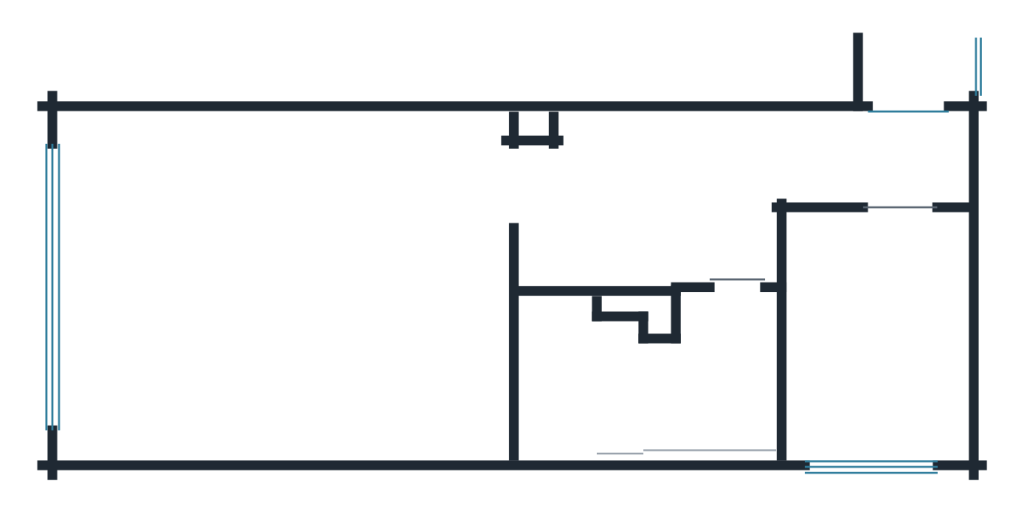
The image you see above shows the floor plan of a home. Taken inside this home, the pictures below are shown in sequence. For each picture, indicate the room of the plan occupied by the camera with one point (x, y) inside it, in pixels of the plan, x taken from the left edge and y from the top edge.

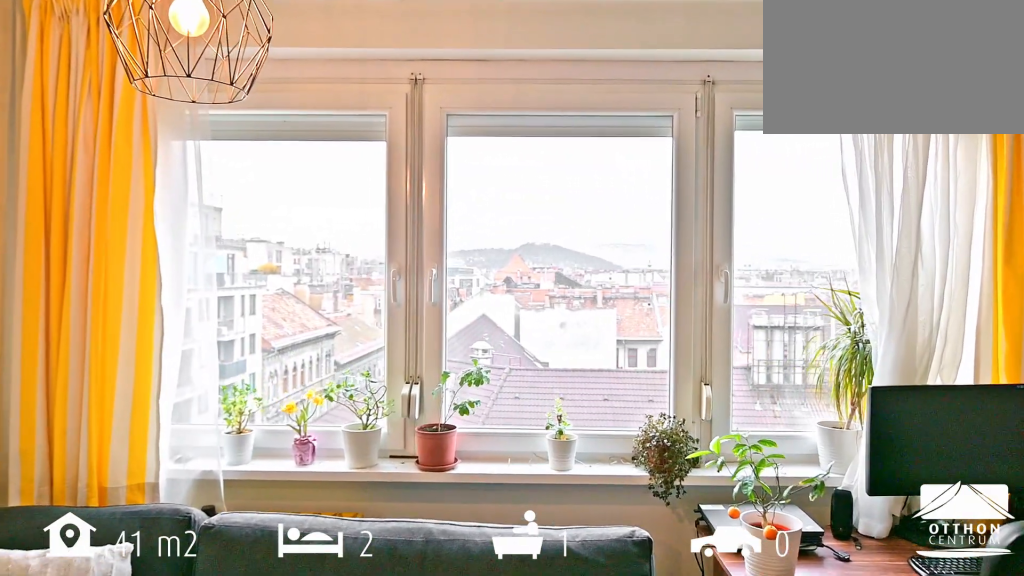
(273, 292)
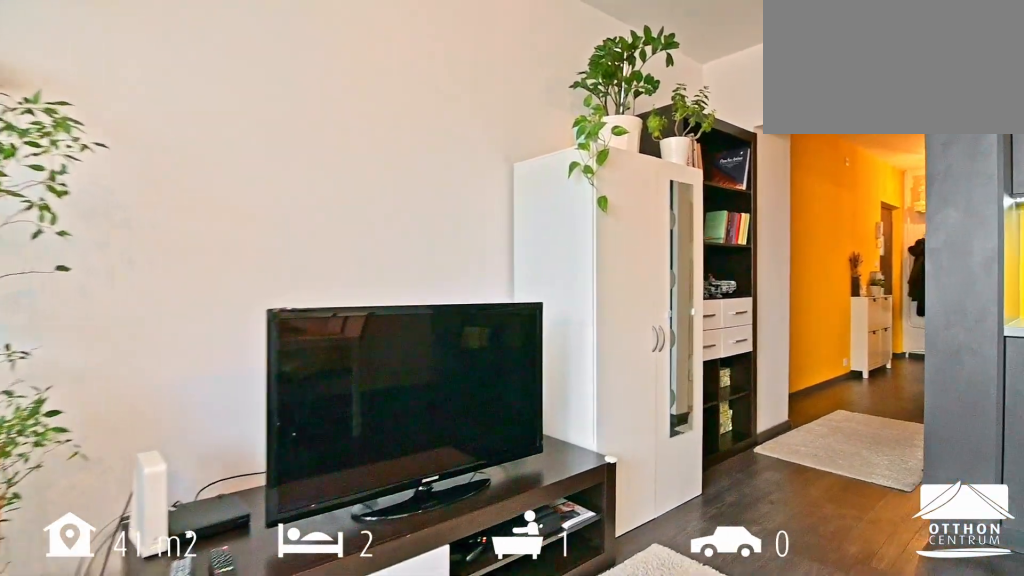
(274, 291)
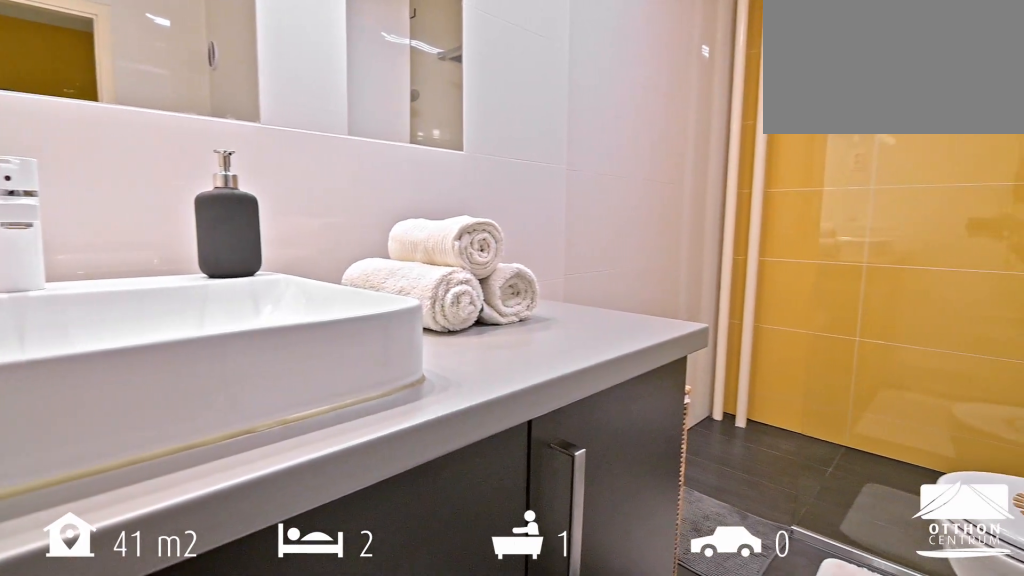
(643, 377)
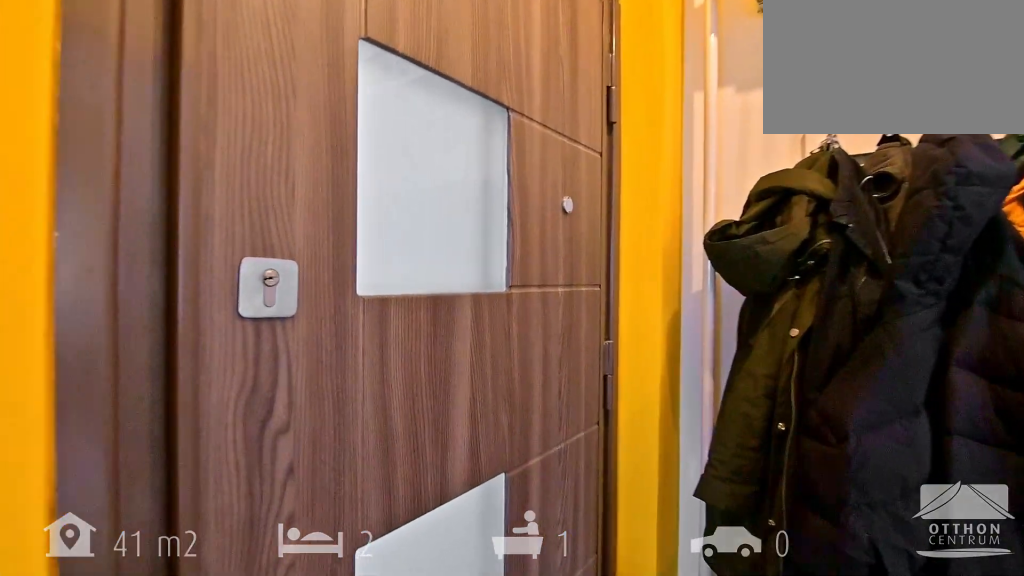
(842, 164)
